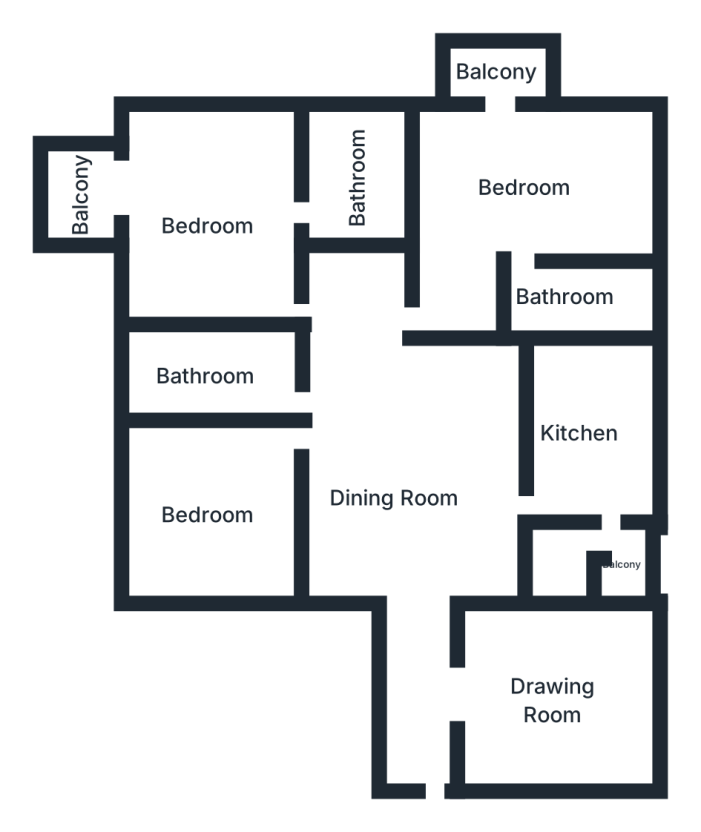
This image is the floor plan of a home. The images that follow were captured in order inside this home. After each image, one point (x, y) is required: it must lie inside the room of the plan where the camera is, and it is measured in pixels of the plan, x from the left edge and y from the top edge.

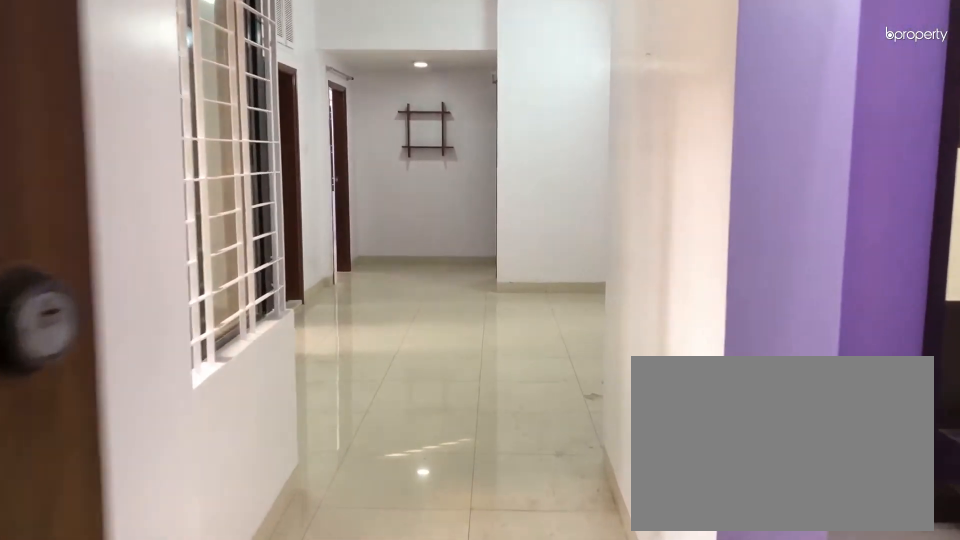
(392, 501)
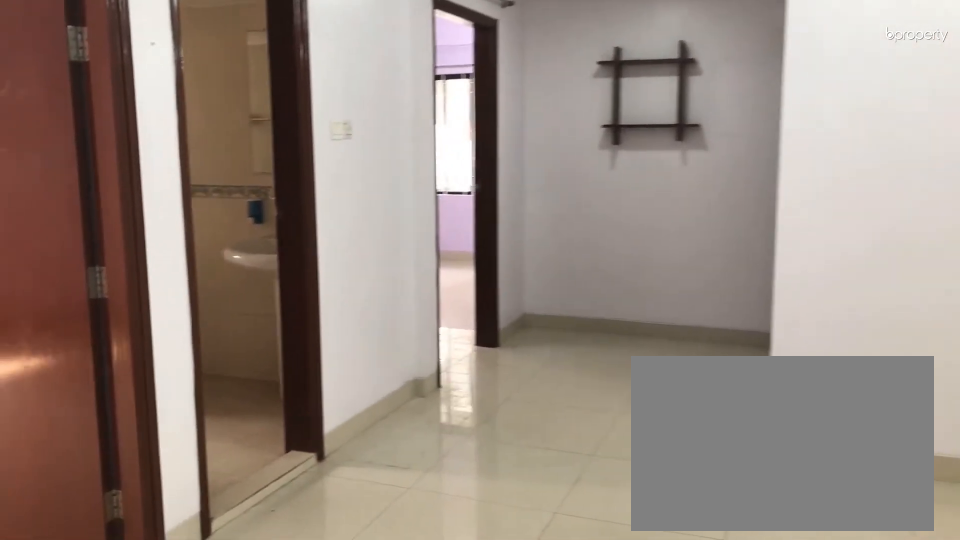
(393, 501)
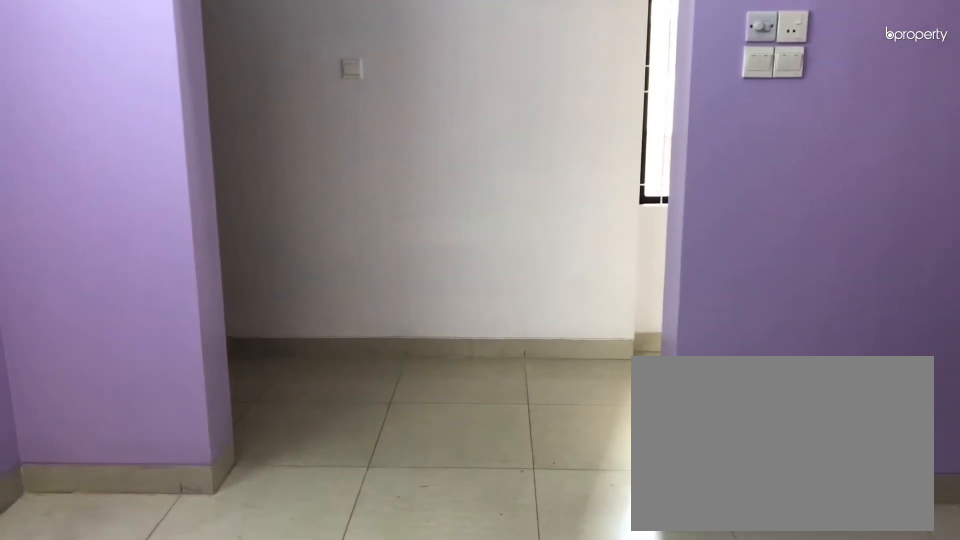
(554, 700)
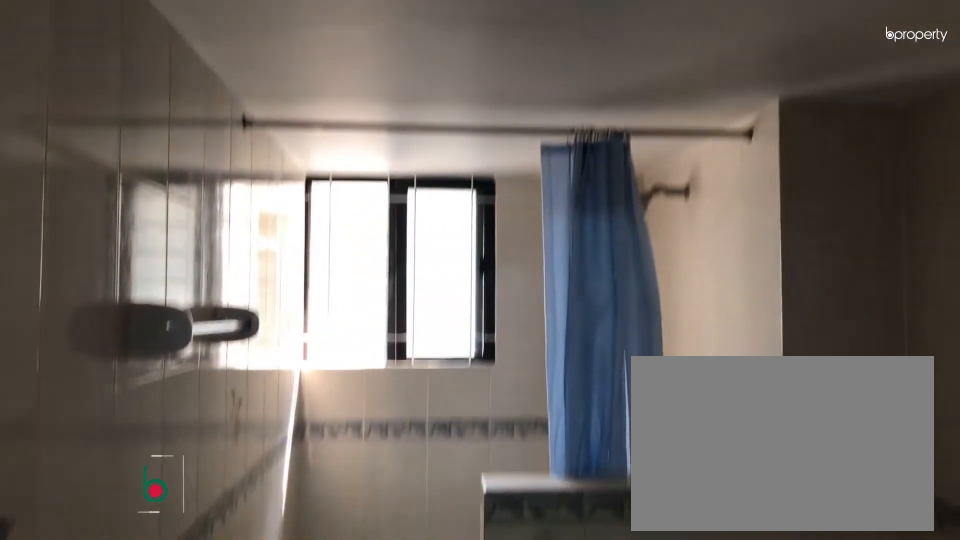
(209, 374)
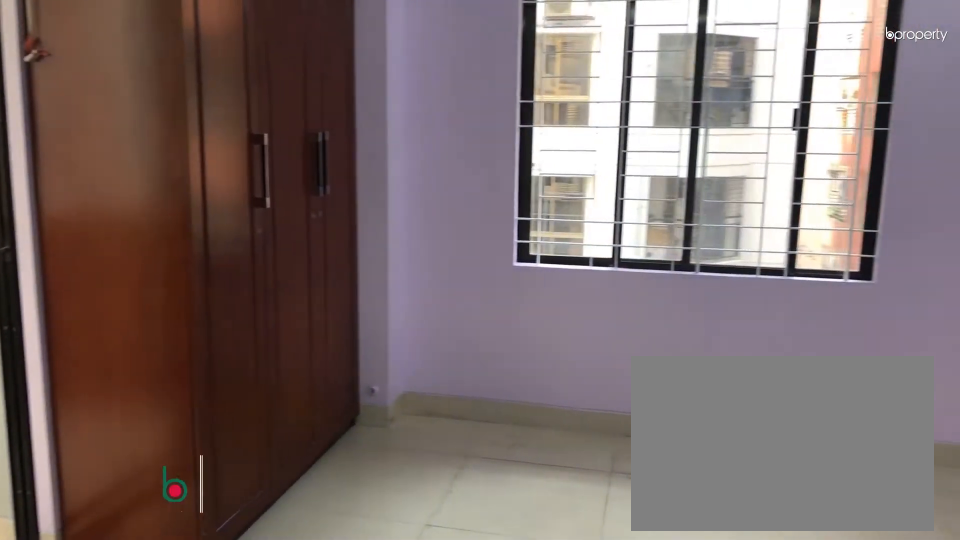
(206, 228)
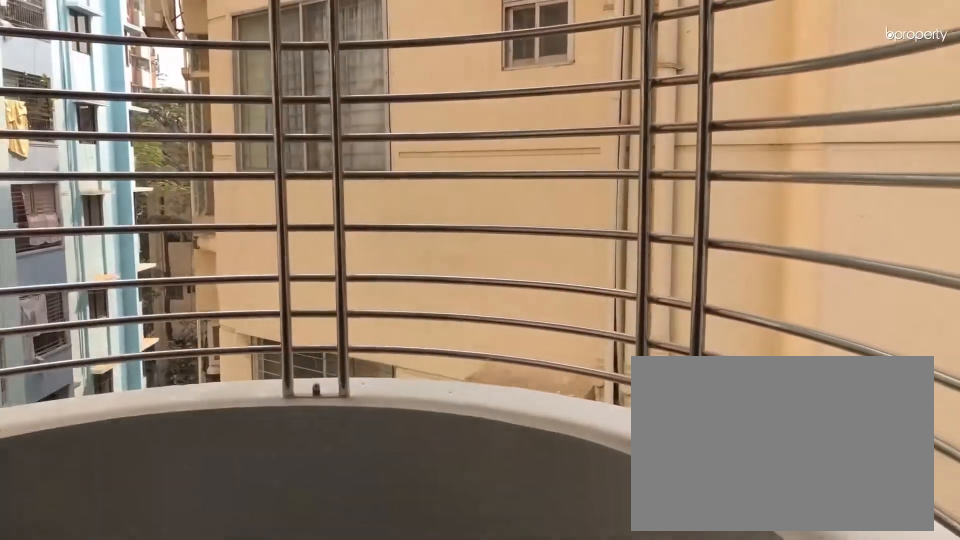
(82, 194)
